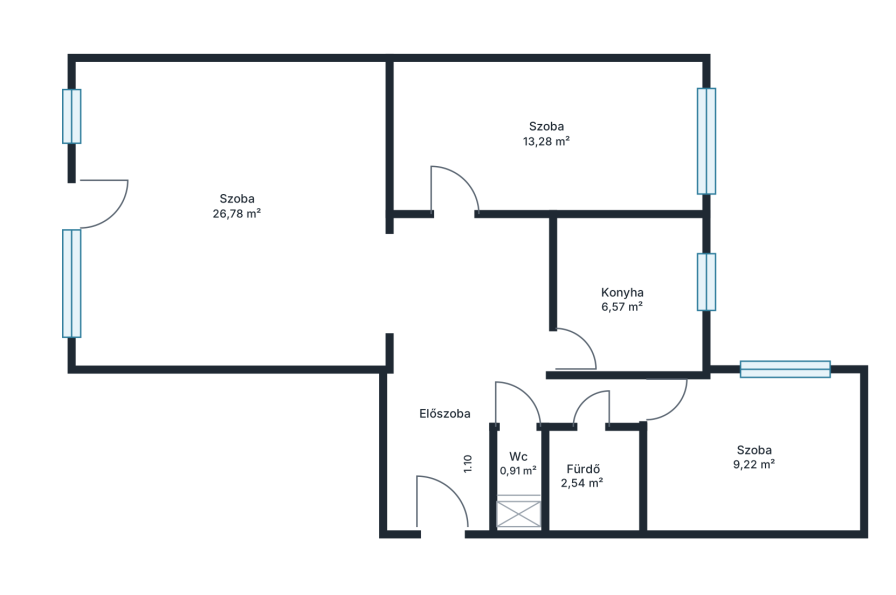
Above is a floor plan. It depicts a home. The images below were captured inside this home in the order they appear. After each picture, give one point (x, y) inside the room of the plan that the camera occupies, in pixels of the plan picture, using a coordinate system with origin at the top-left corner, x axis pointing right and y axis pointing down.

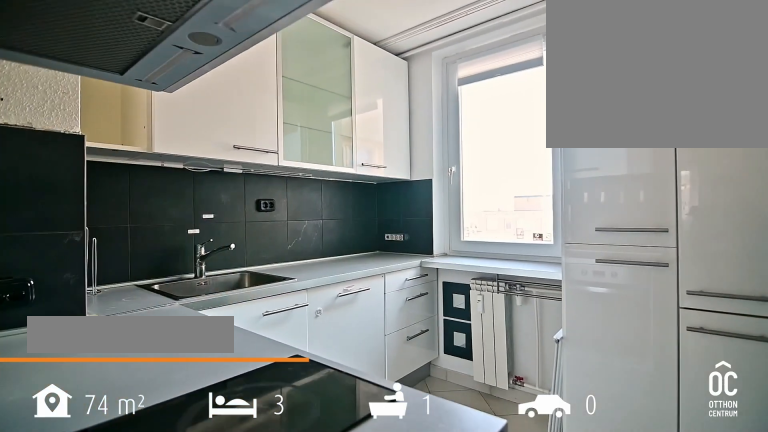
(622, 294)
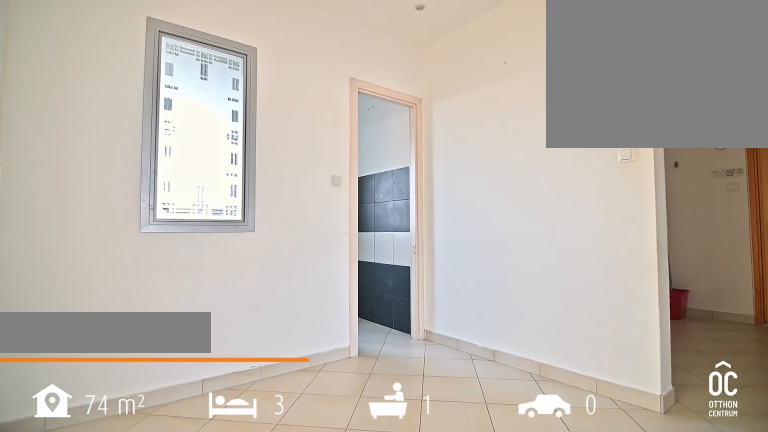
(467, 290)
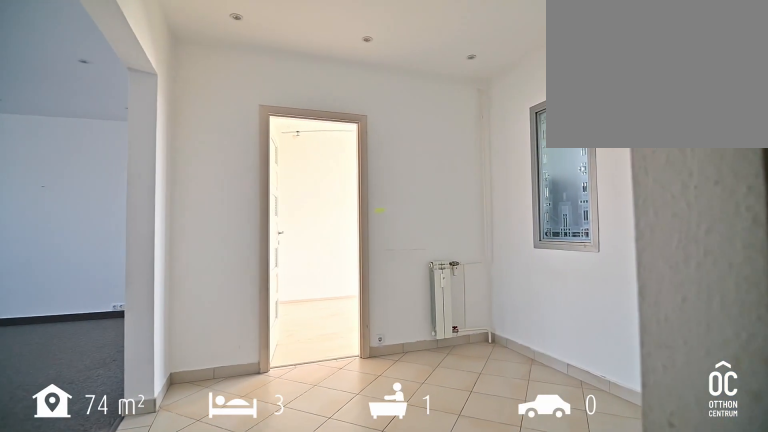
(466, 291)
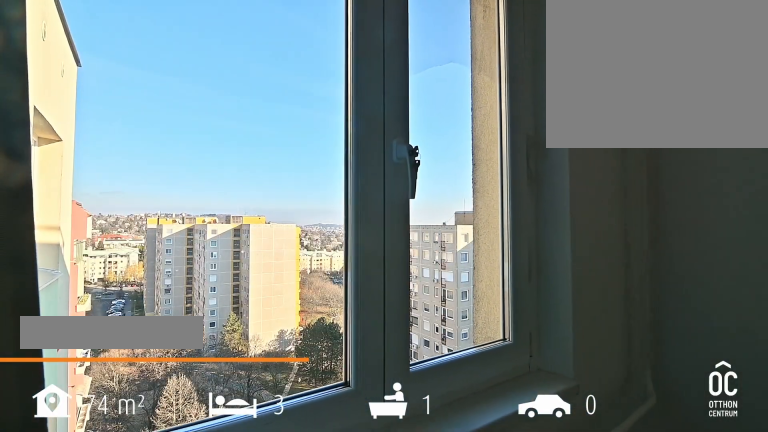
(748, 455)
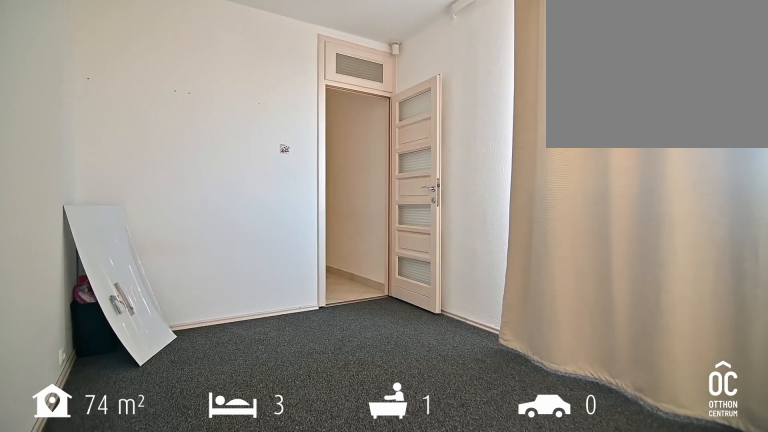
(748, 454)
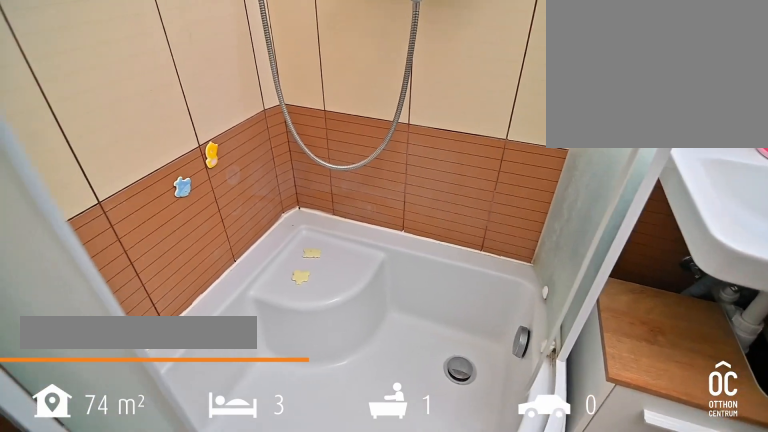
(590, 476)
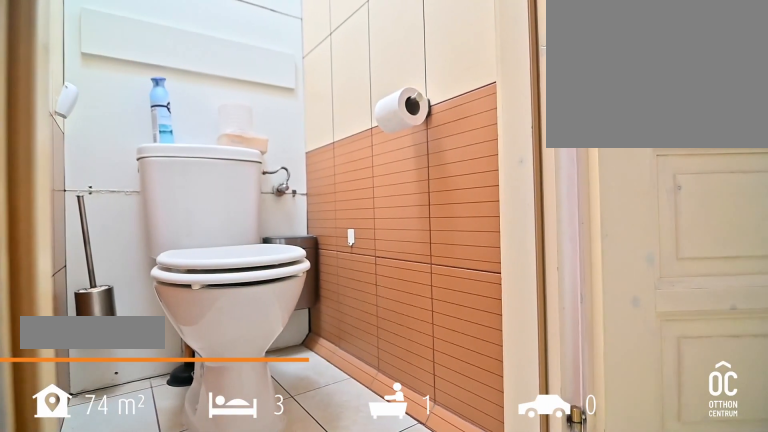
(517, 460)
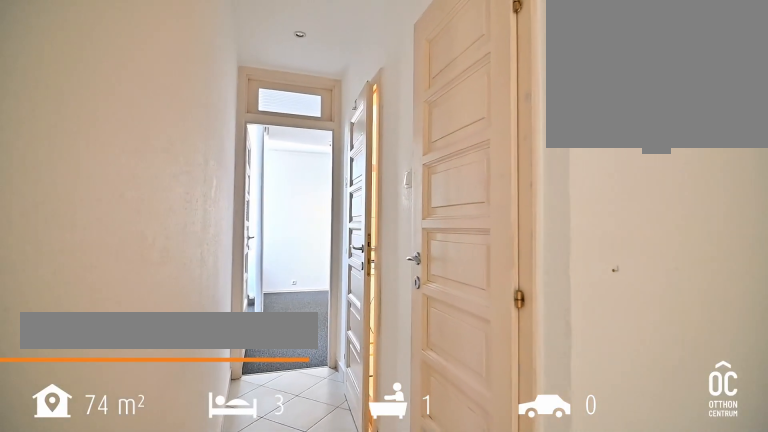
(443, 406)
